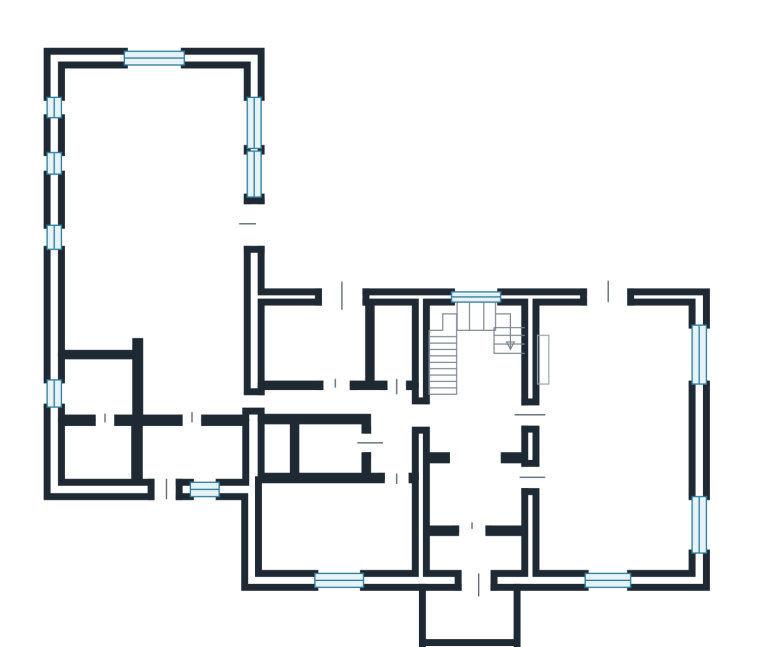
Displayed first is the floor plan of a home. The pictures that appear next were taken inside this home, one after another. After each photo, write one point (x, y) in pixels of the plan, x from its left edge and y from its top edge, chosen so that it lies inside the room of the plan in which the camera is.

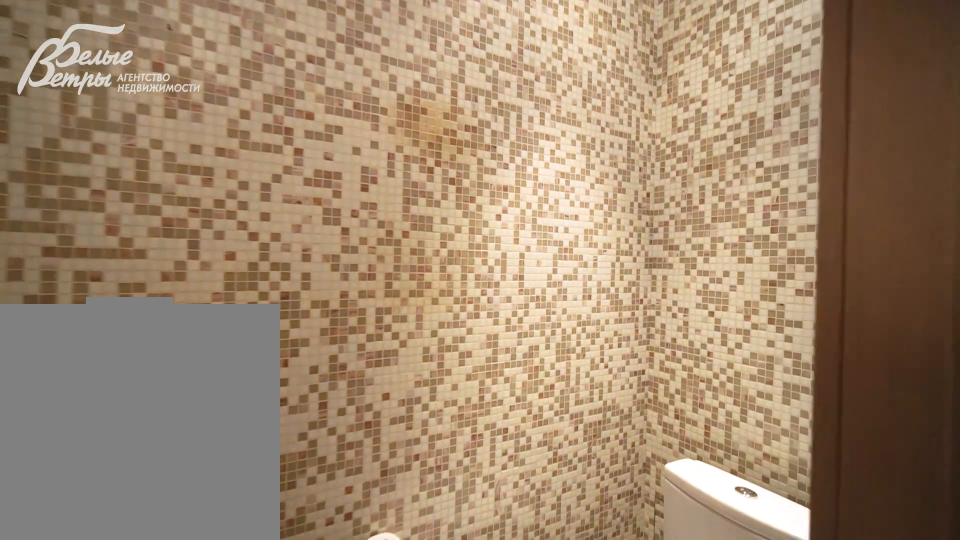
(97, 384)
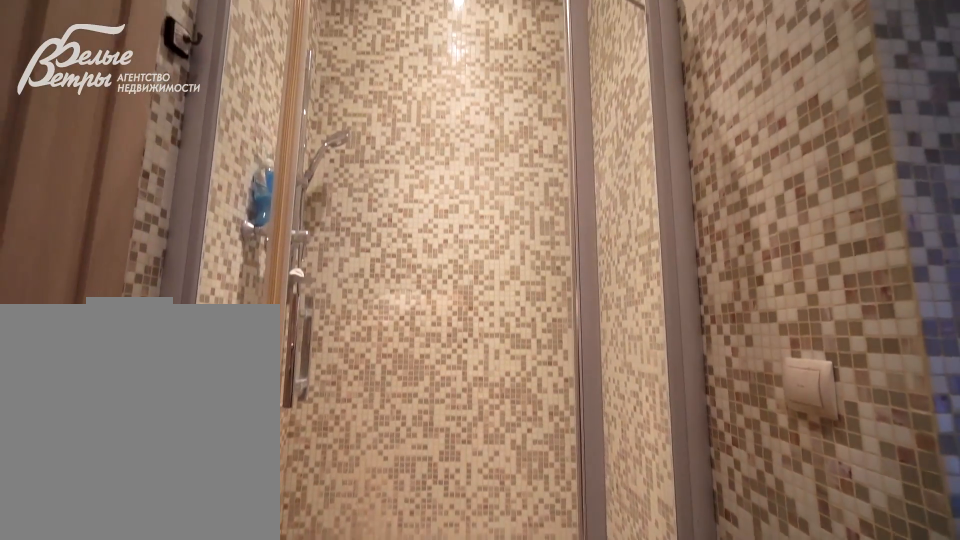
(95, 452)
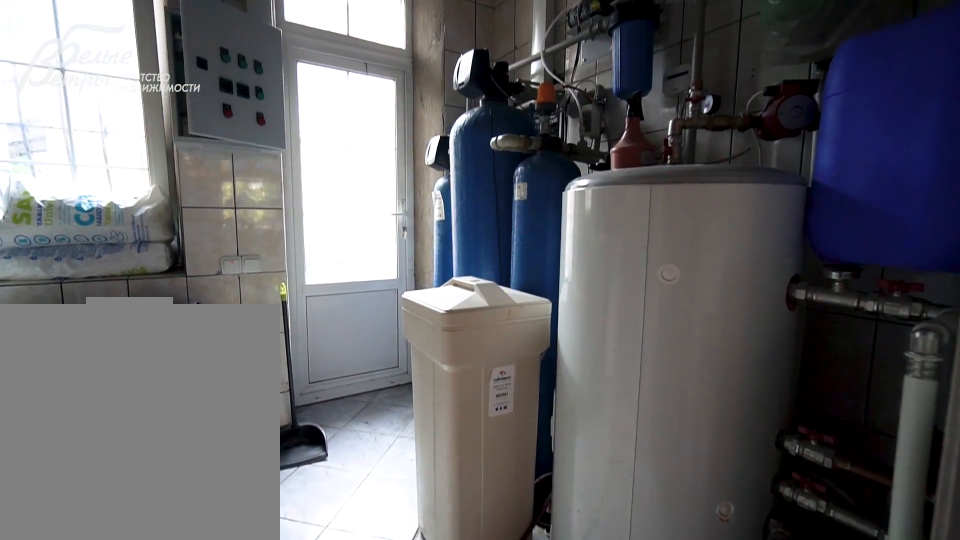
(189, 449)
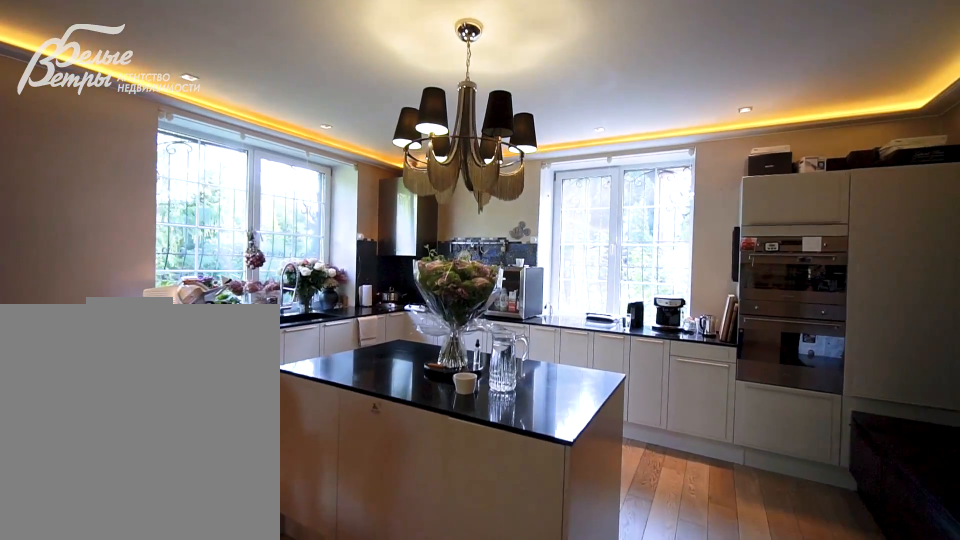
(610, 515)
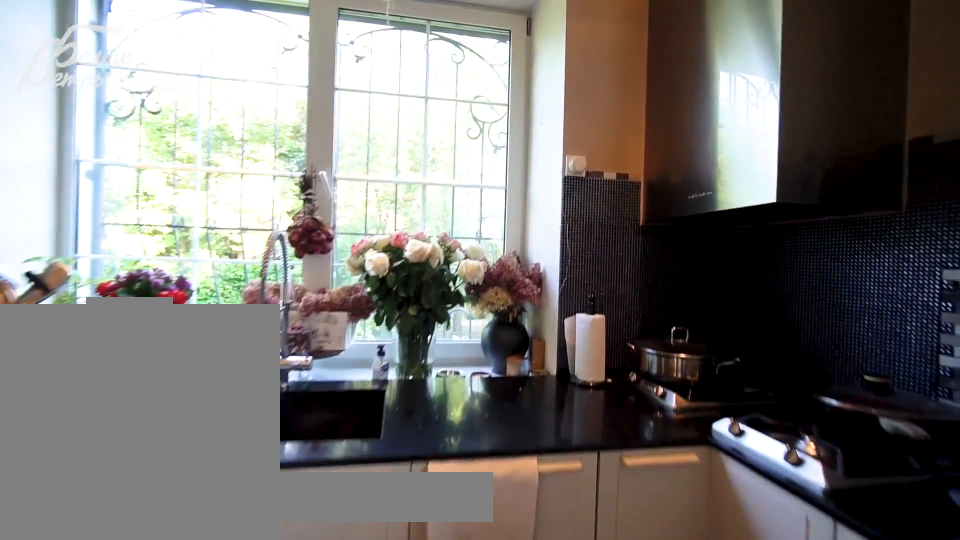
(610, 515)
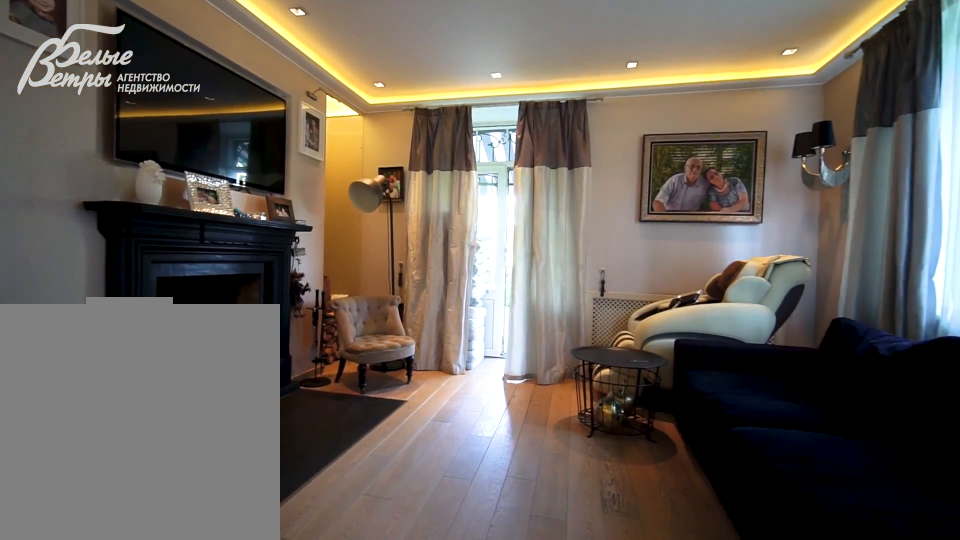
(612, 376)
